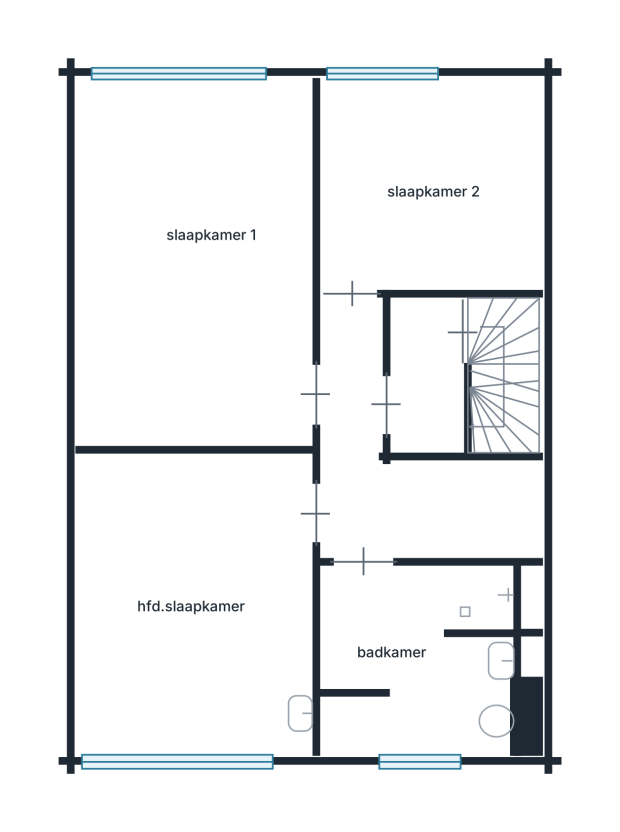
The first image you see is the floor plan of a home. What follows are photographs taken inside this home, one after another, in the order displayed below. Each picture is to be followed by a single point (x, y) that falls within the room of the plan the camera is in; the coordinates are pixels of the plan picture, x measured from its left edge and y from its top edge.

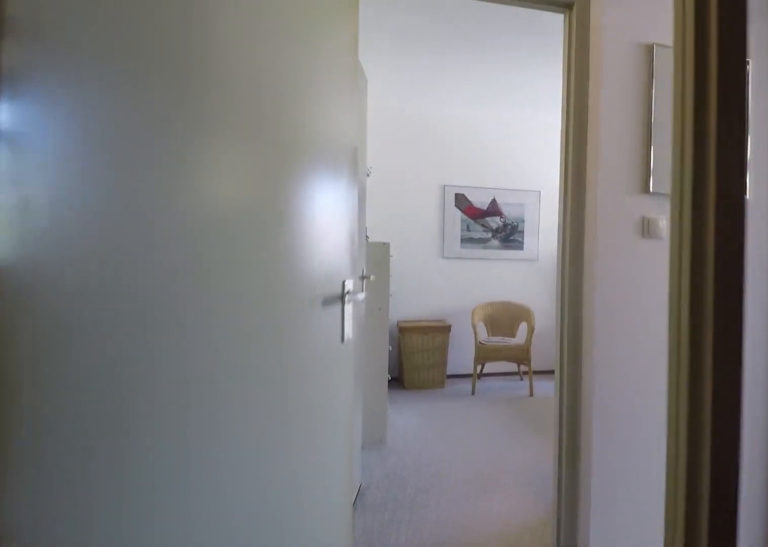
(405, 468)
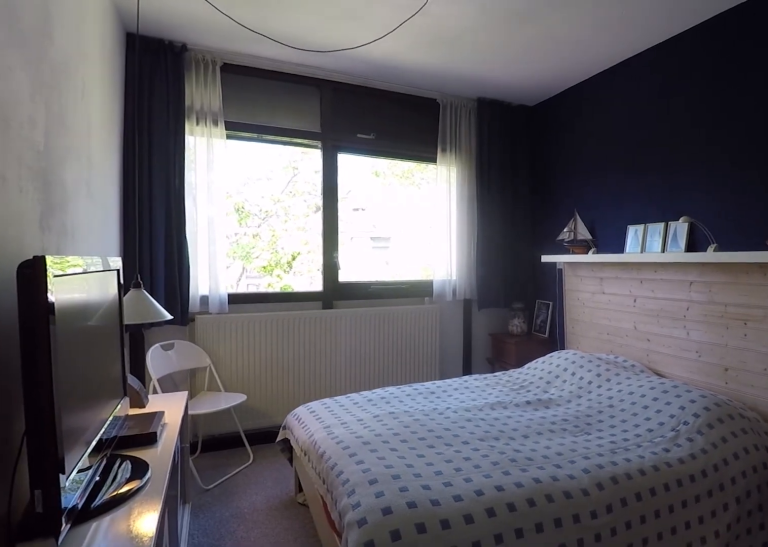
(196, 264)
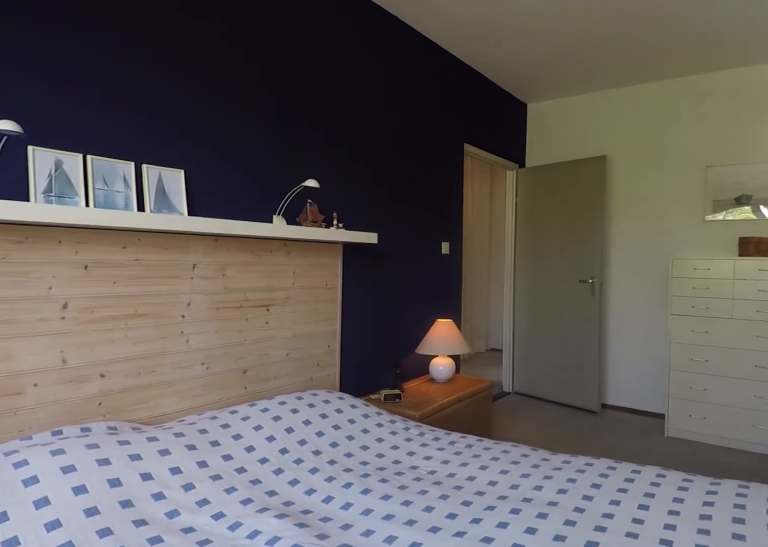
(196, 264)
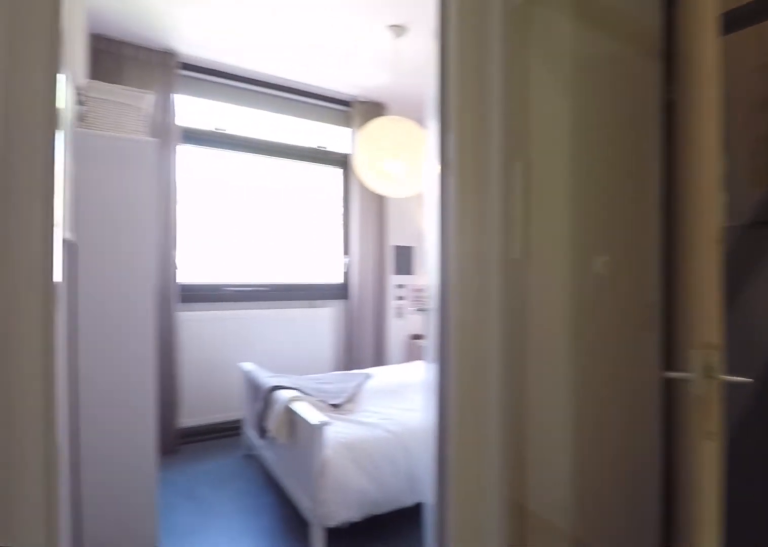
(405, 468)
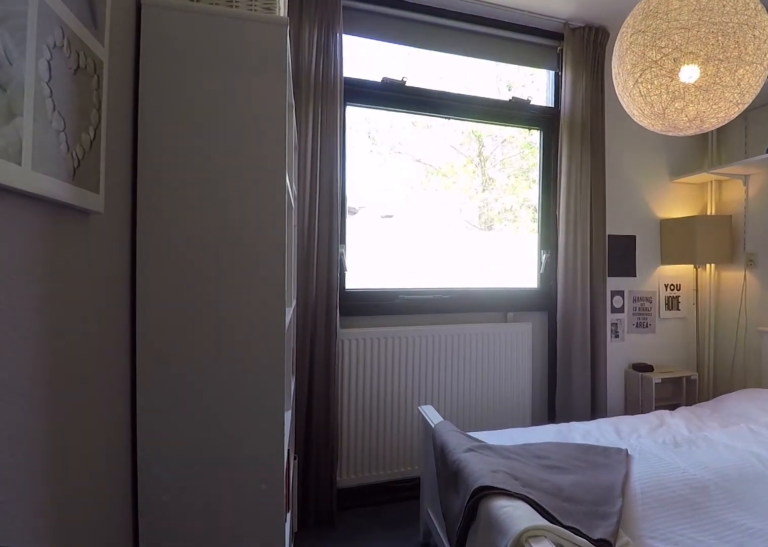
(430, 185)
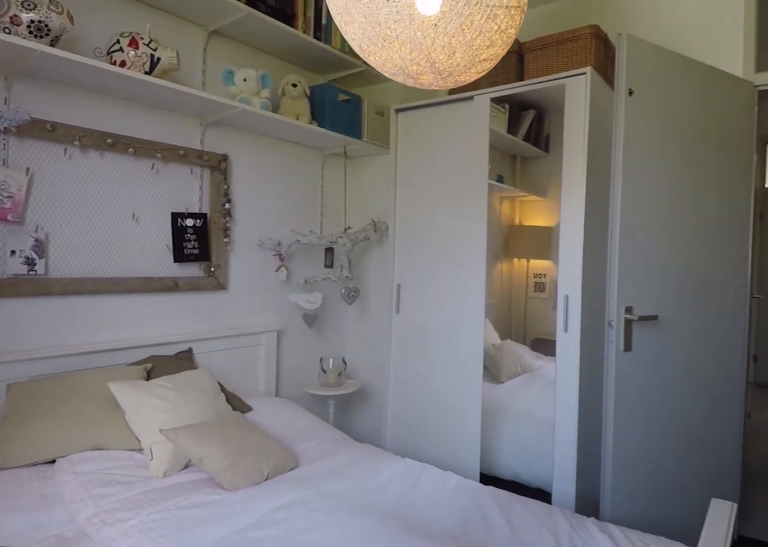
(430, 185)
